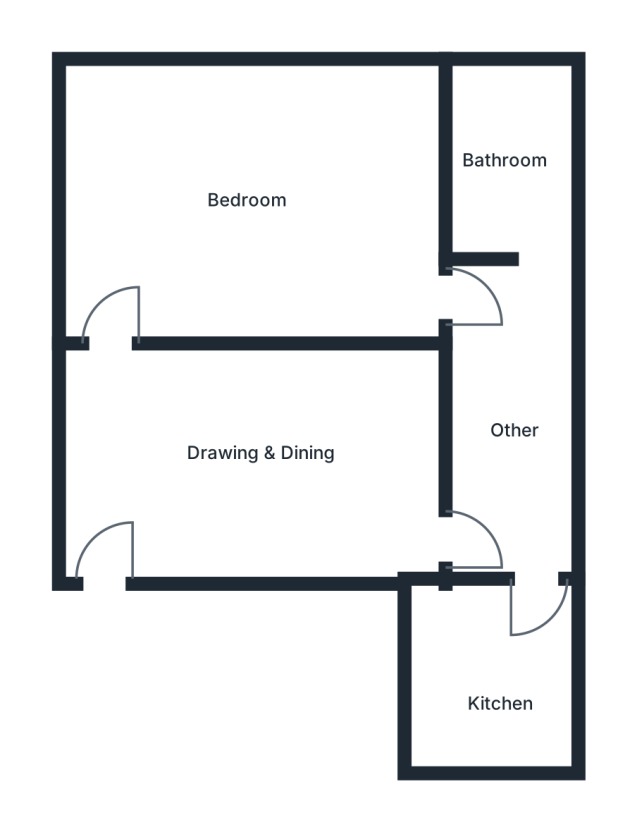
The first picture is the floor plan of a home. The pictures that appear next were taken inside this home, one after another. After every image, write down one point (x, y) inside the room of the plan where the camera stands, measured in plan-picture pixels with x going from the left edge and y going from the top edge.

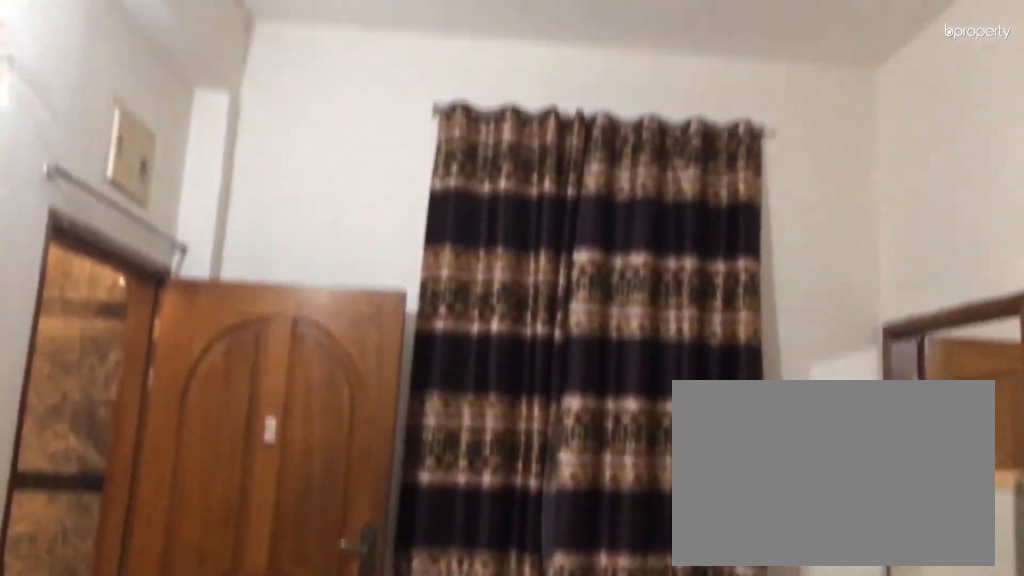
(323, 430)
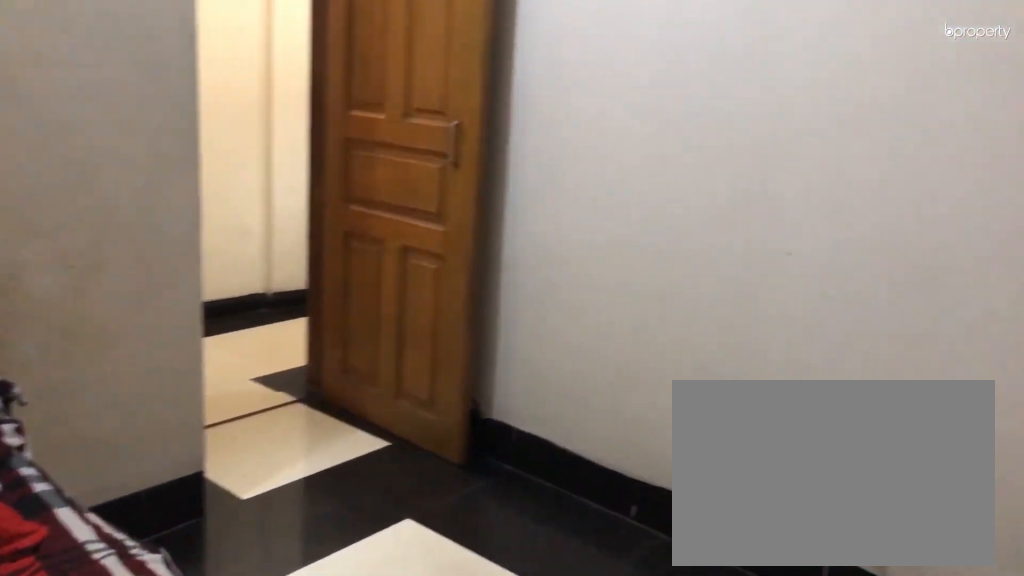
(255, 221)
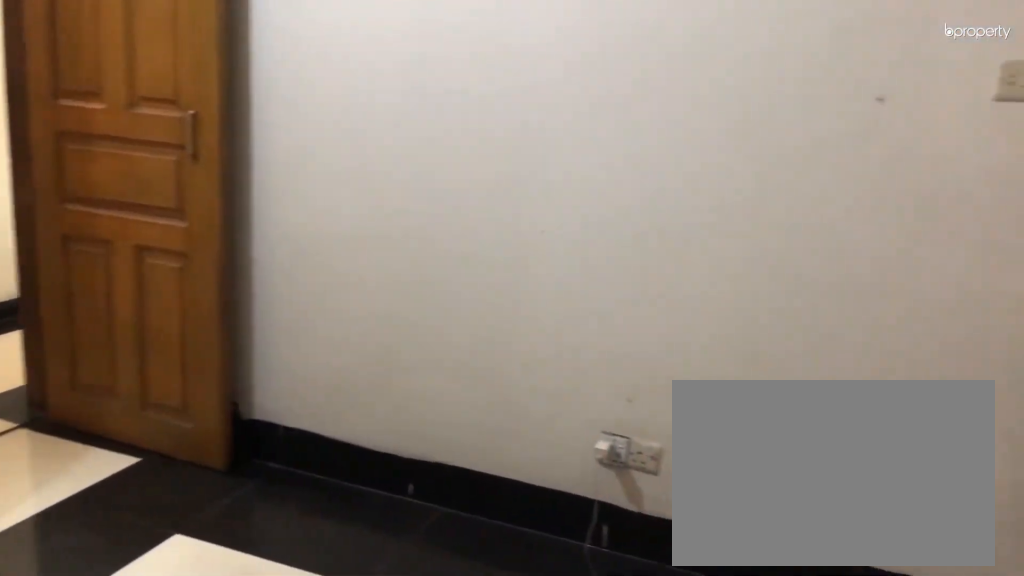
(255, 221)
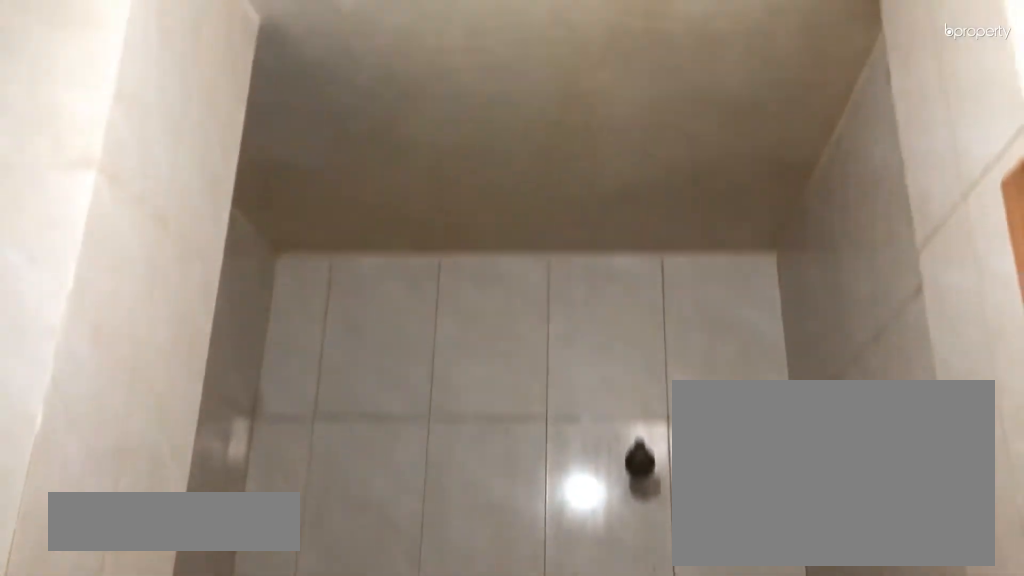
(508, 180)
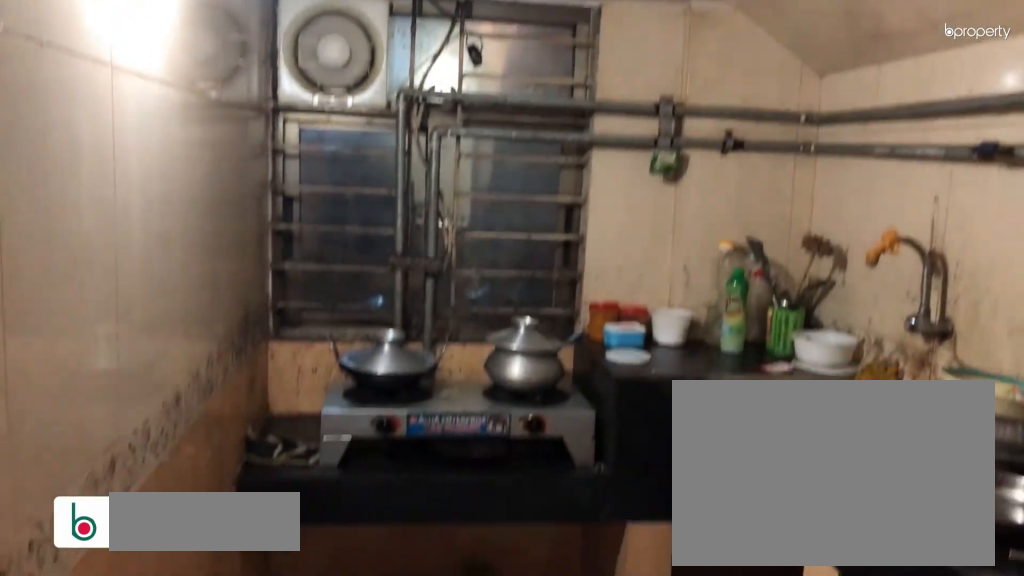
(483, 693)
